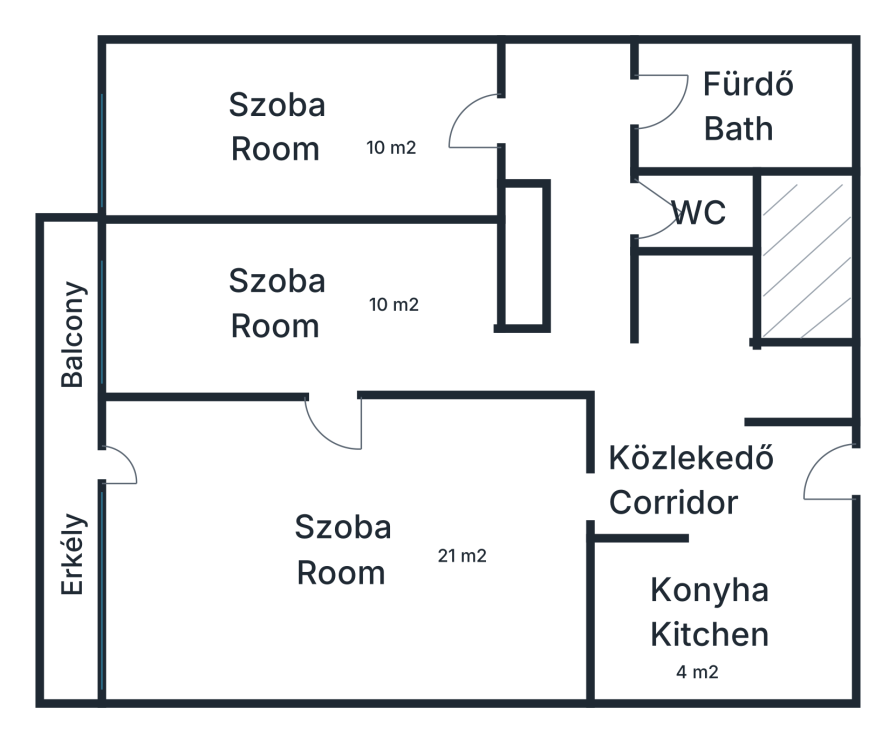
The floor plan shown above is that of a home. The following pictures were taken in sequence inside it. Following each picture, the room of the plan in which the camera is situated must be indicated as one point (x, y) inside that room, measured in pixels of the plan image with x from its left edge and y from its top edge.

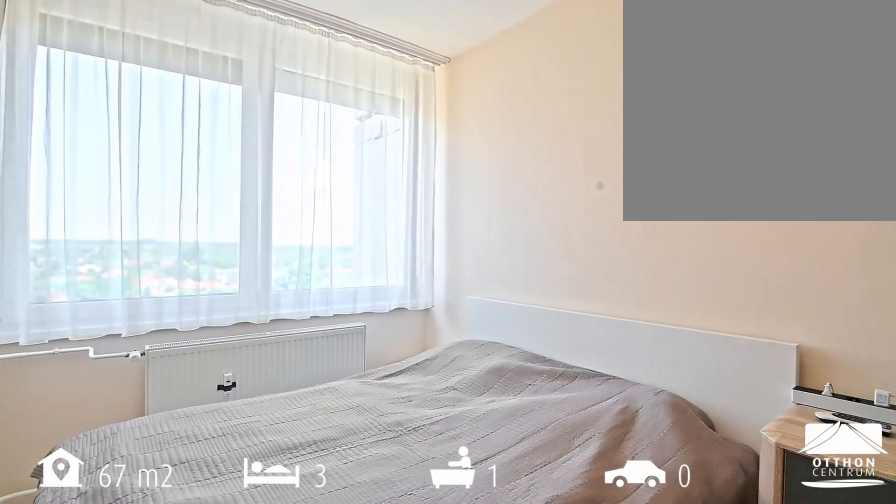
(287, 128)
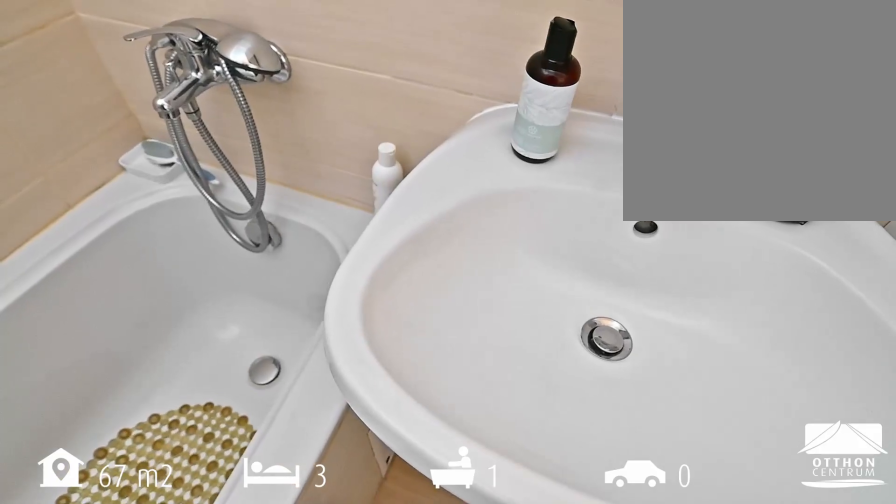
(754, 107)
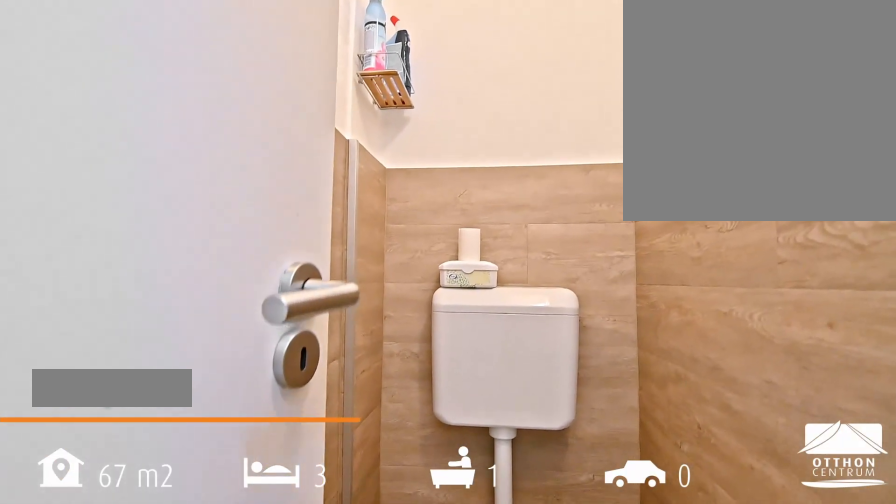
(712, 219)
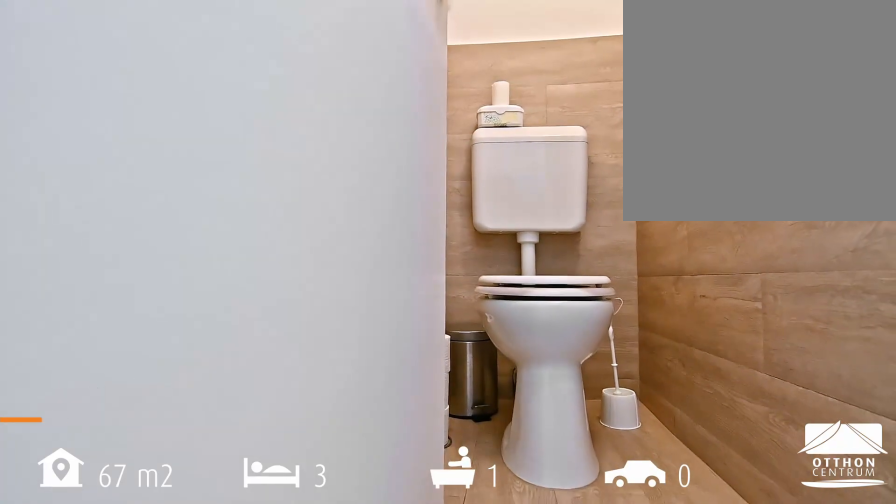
(712, 218)
